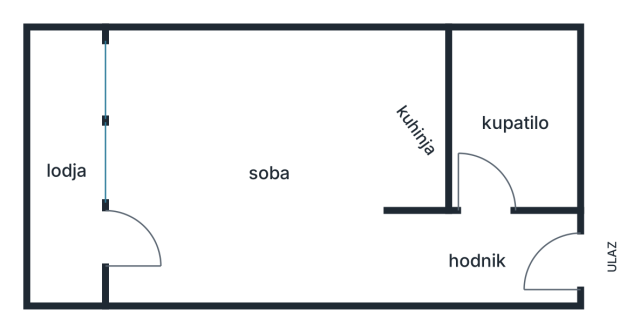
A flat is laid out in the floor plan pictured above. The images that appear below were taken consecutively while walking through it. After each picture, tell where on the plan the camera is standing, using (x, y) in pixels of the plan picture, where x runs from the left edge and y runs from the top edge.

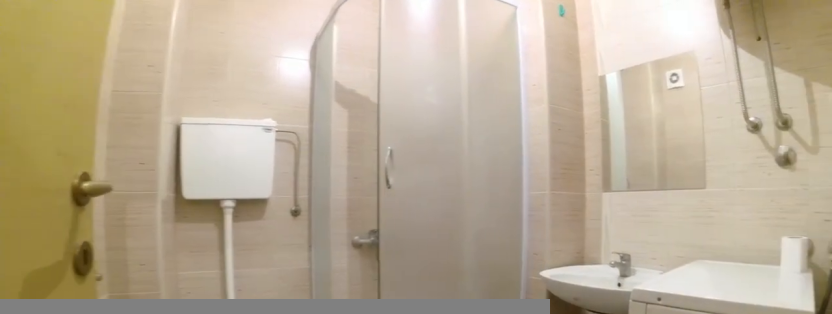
(486, 225)
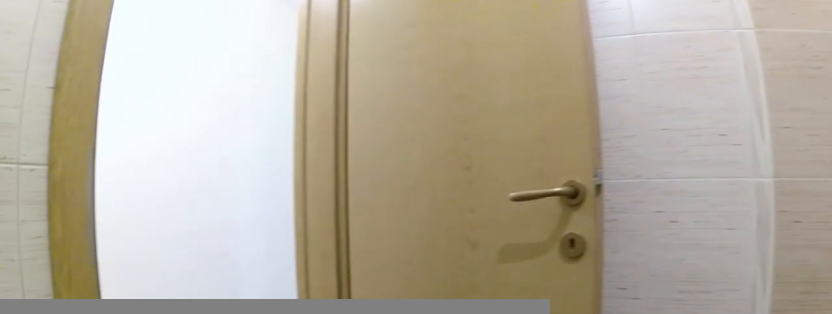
(544, 105)
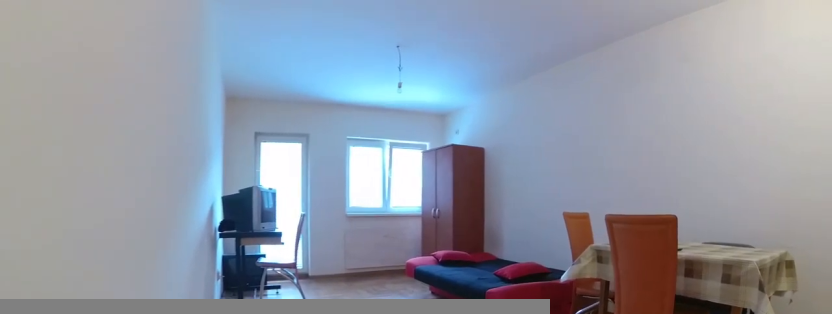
(401, 248)
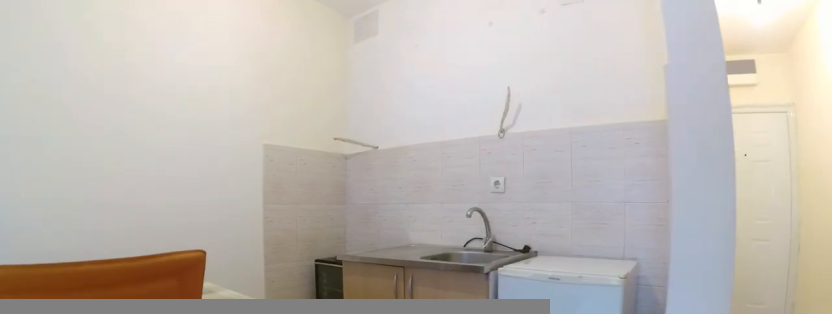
(294, 212)
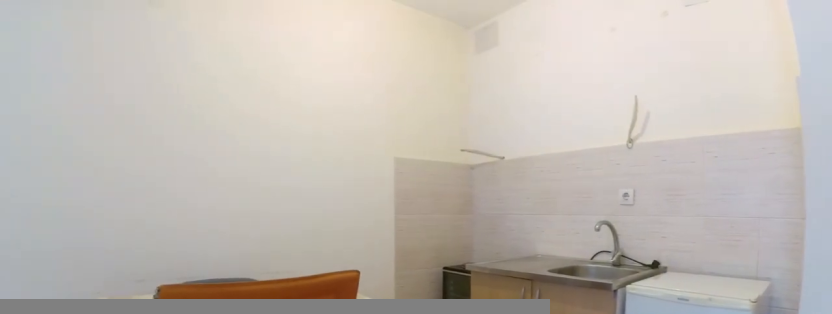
(302, 213)
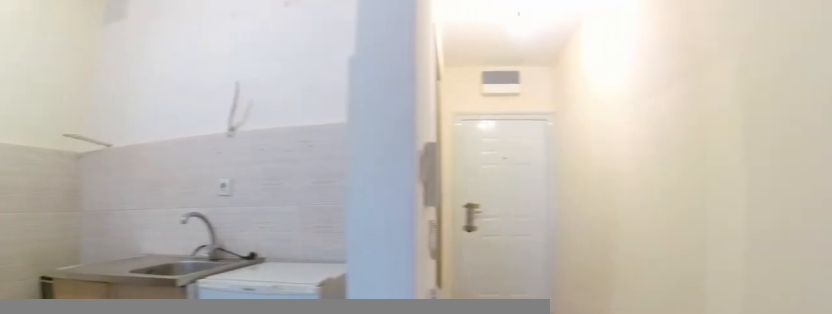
(330, 235)
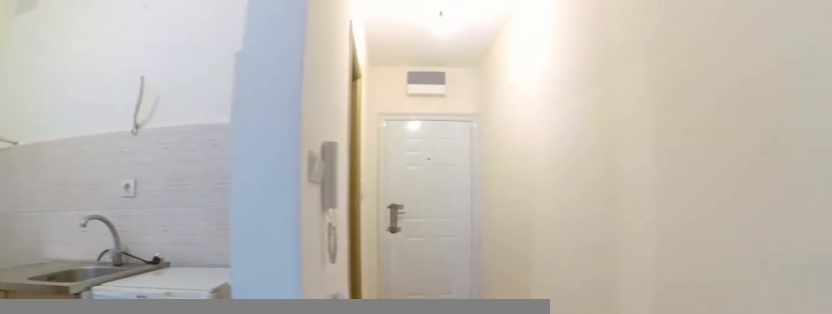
(342, 241)
